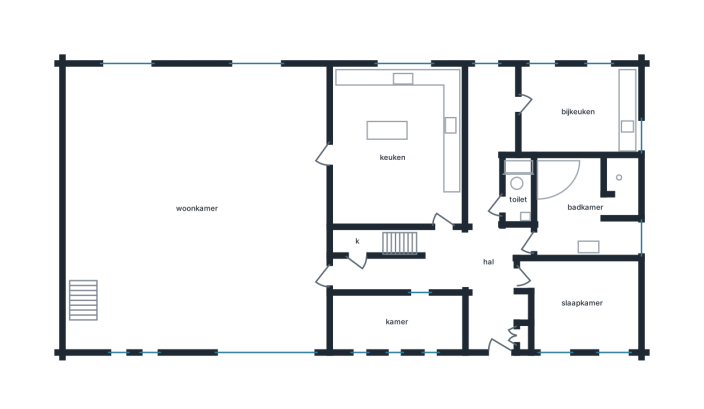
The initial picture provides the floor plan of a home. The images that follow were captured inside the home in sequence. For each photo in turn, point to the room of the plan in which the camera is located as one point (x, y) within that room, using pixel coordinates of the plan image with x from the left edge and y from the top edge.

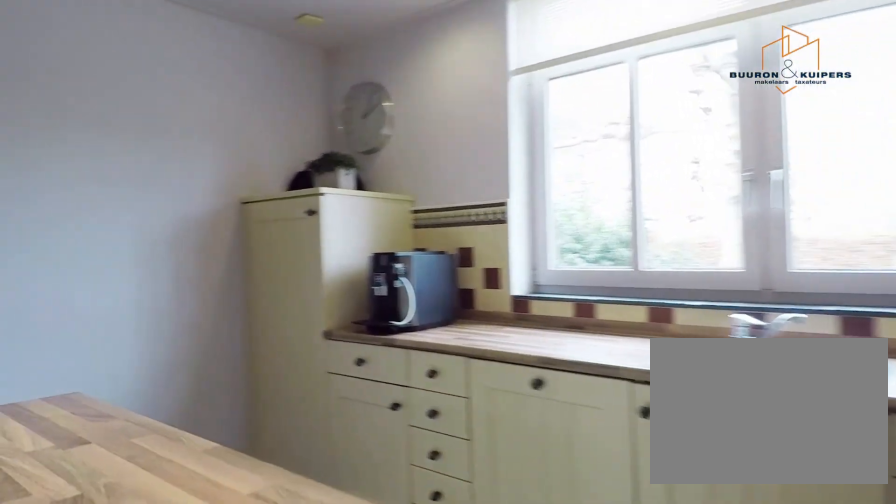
(394, 148)
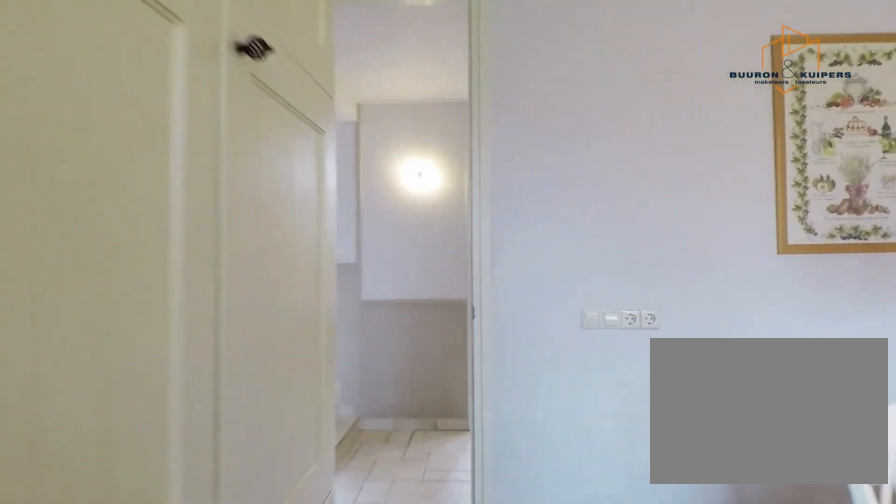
(394, 148)
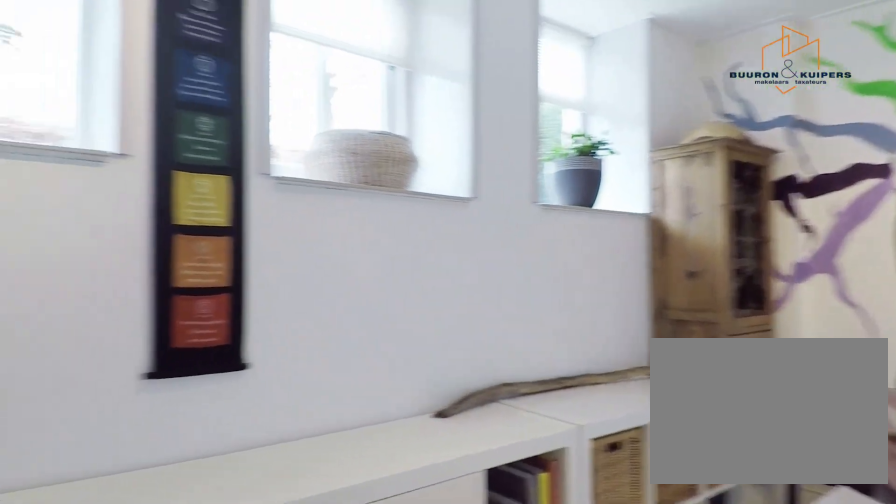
(396, 322)
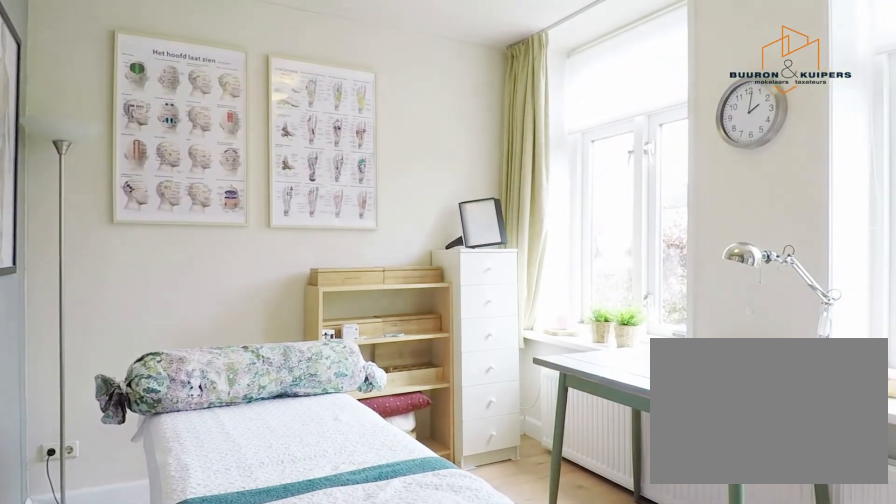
(582, 304)
